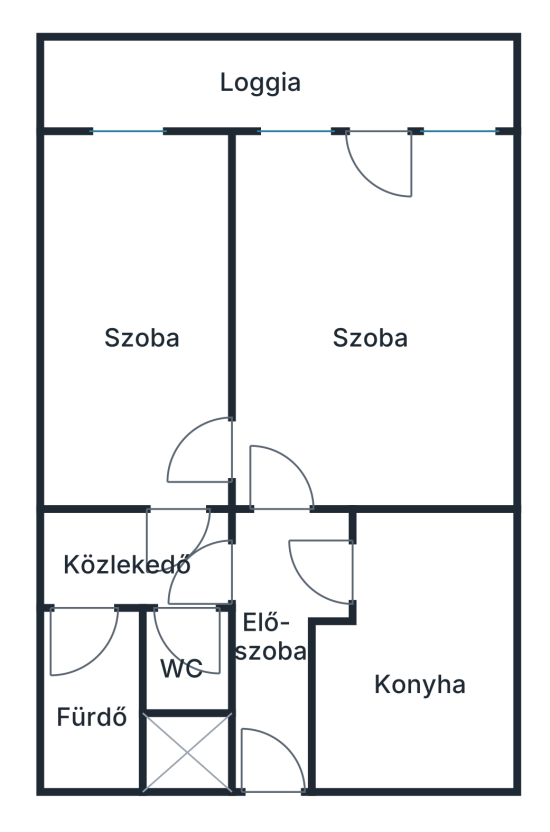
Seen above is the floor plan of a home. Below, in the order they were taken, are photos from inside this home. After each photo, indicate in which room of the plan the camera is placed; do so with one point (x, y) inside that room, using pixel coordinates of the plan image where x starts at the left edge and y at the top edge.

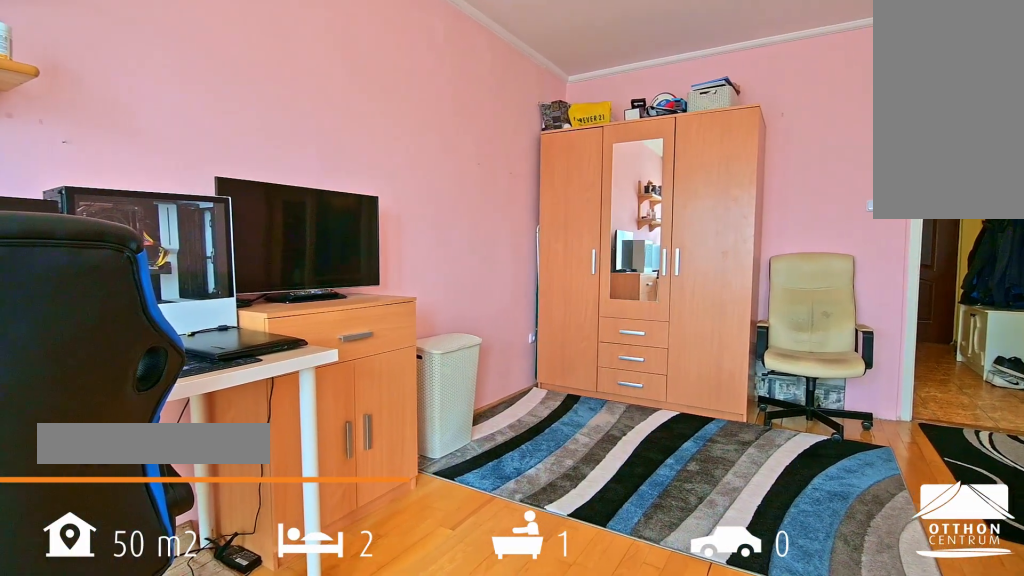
(365, 365)
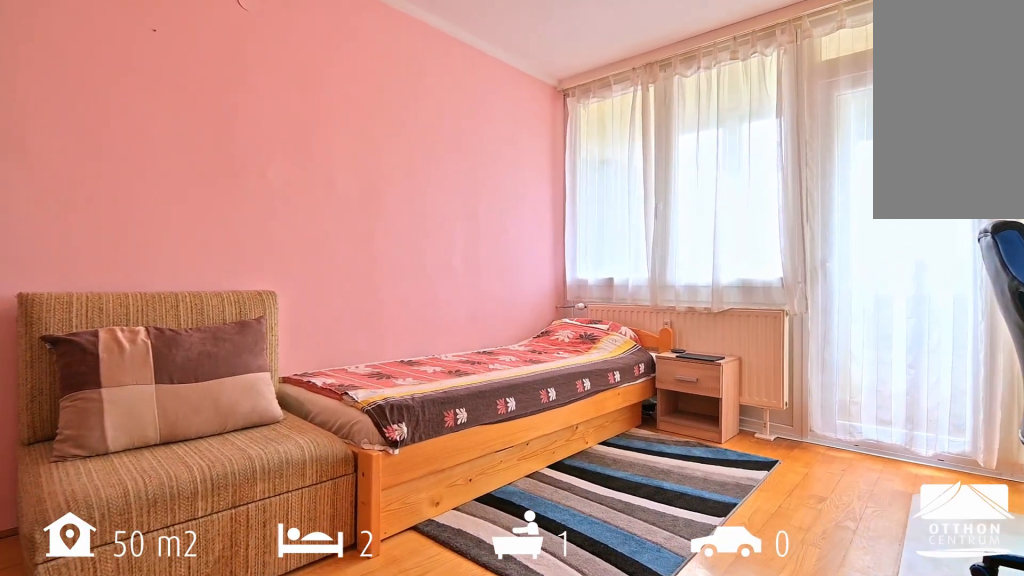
(365, 365)
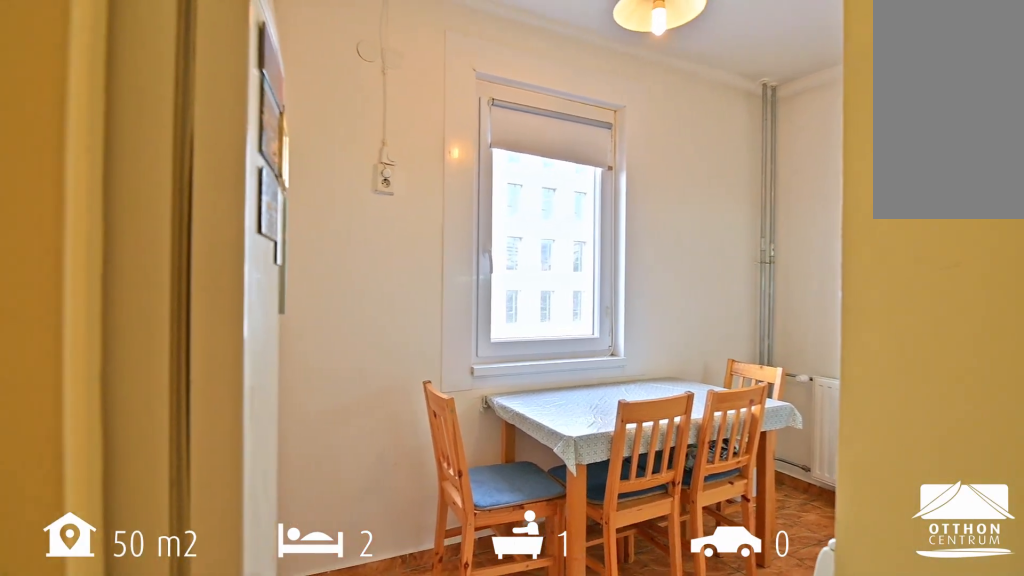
(436, 640)
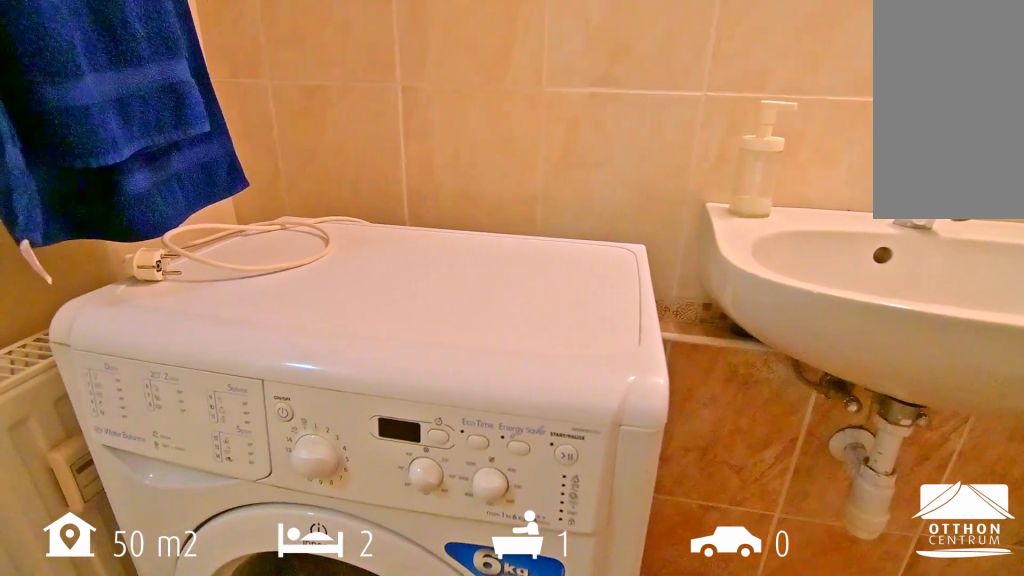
(99, 720)
